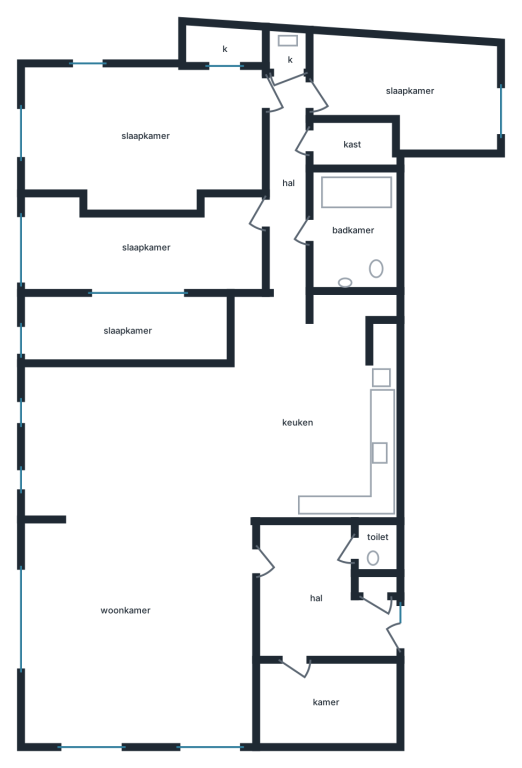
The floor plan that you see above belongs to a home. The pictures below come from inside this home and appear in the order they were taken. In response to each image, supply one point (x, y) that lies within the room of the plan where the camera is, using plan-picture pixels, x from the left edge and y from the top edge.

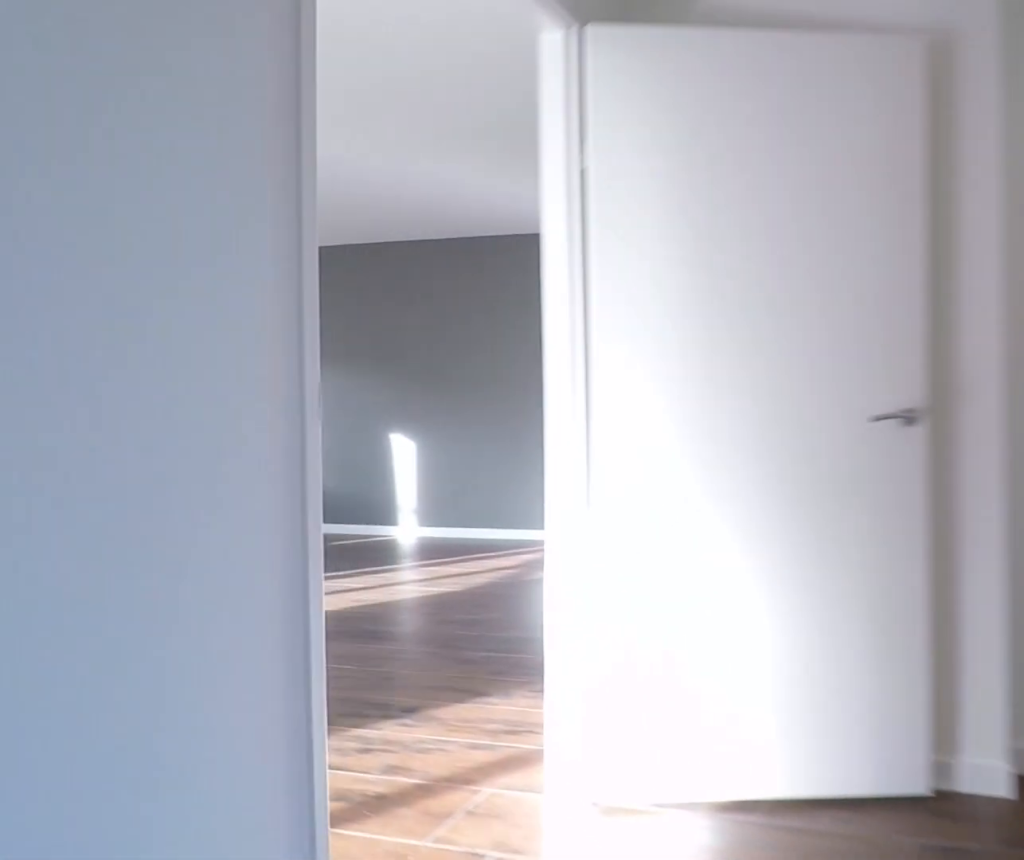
(316, 596)
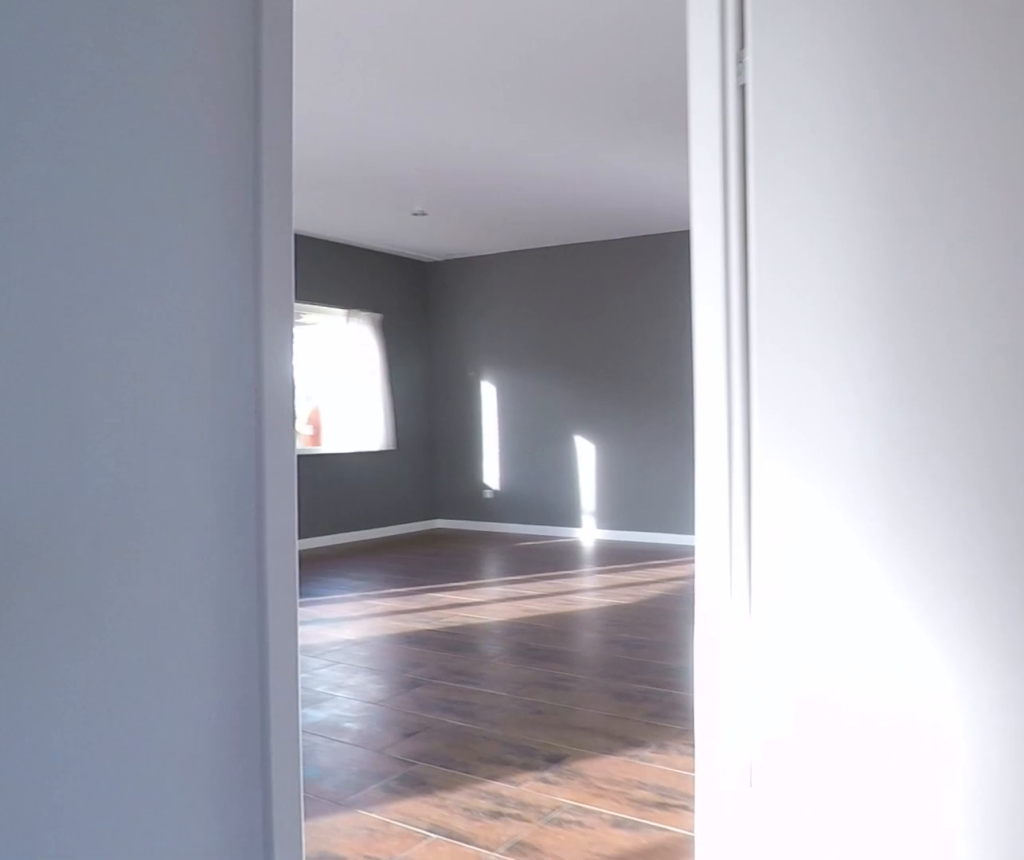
(316, 596)
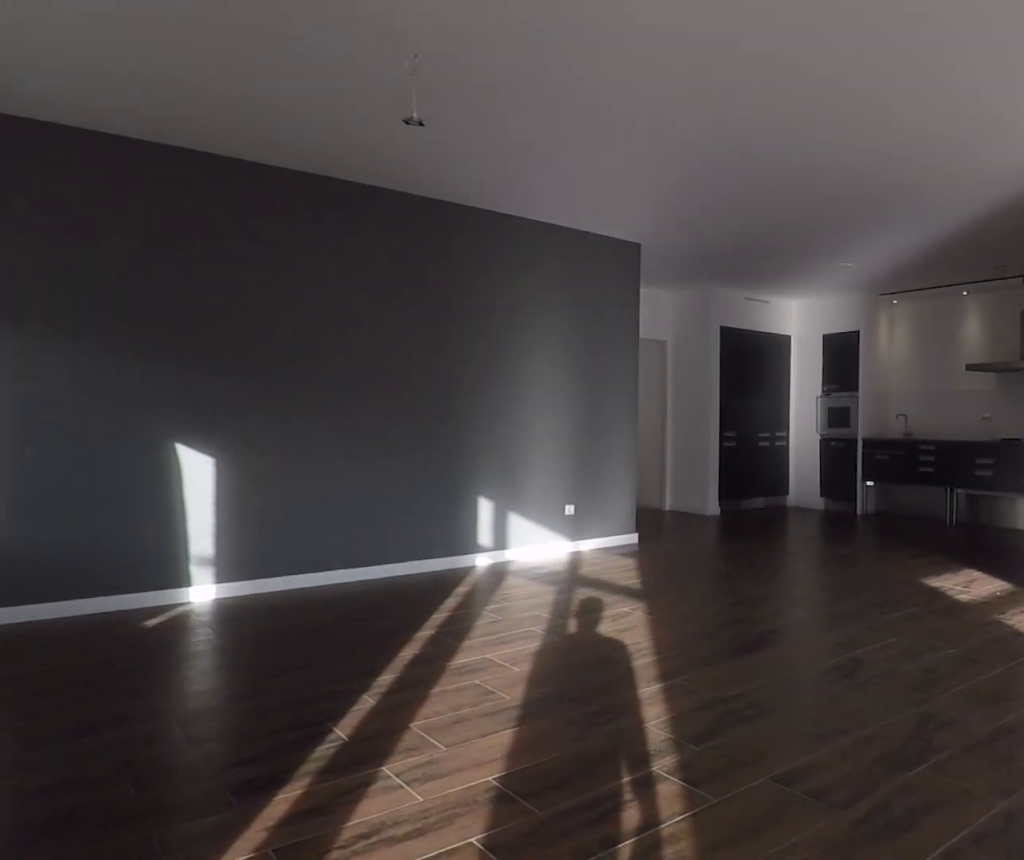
(137, 557)
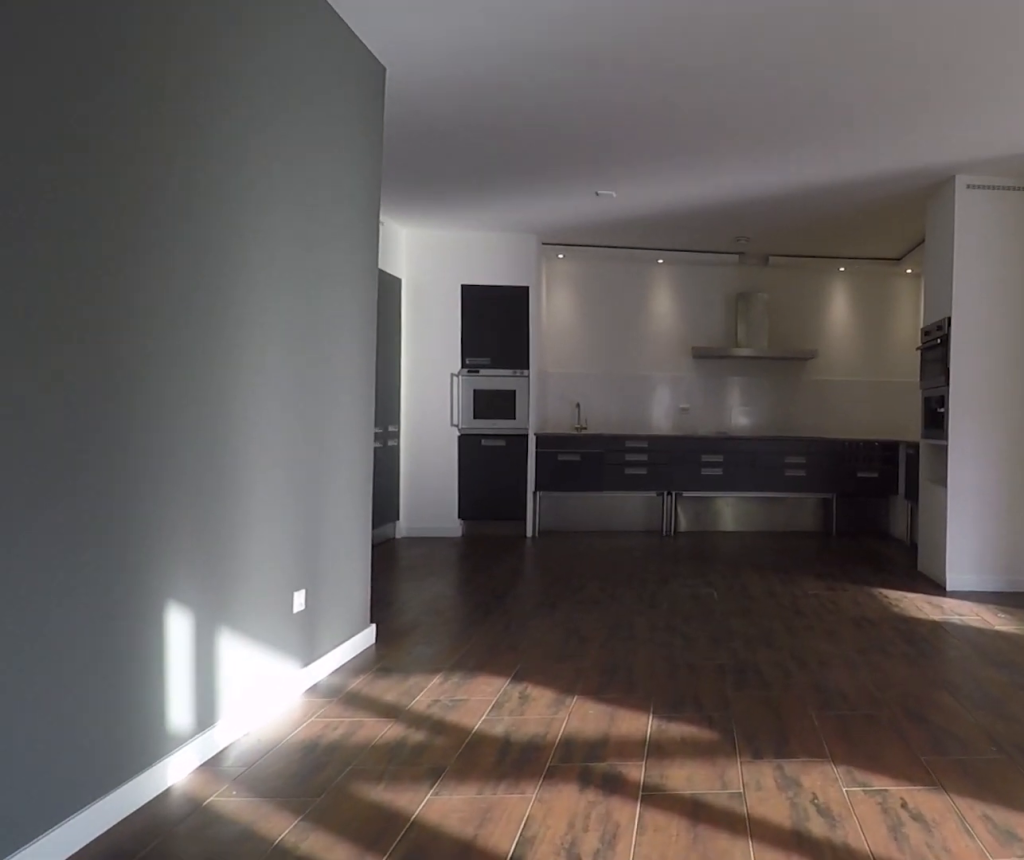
(137, 557)
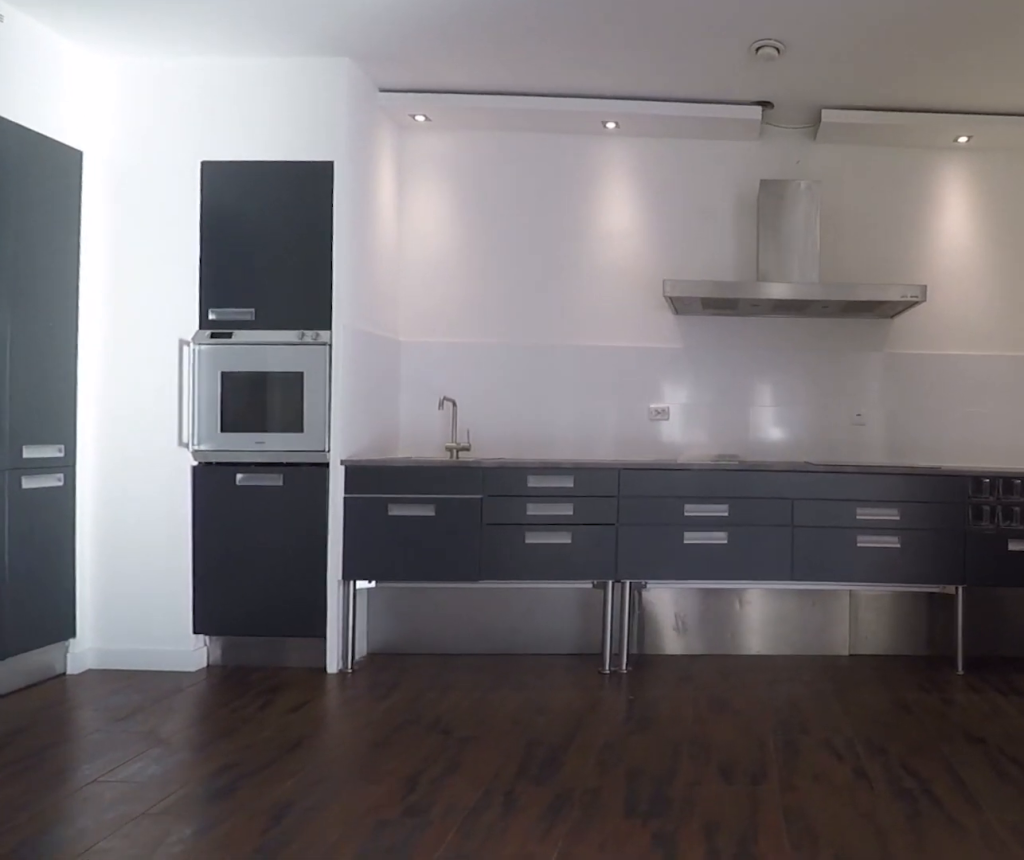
(315, 410)
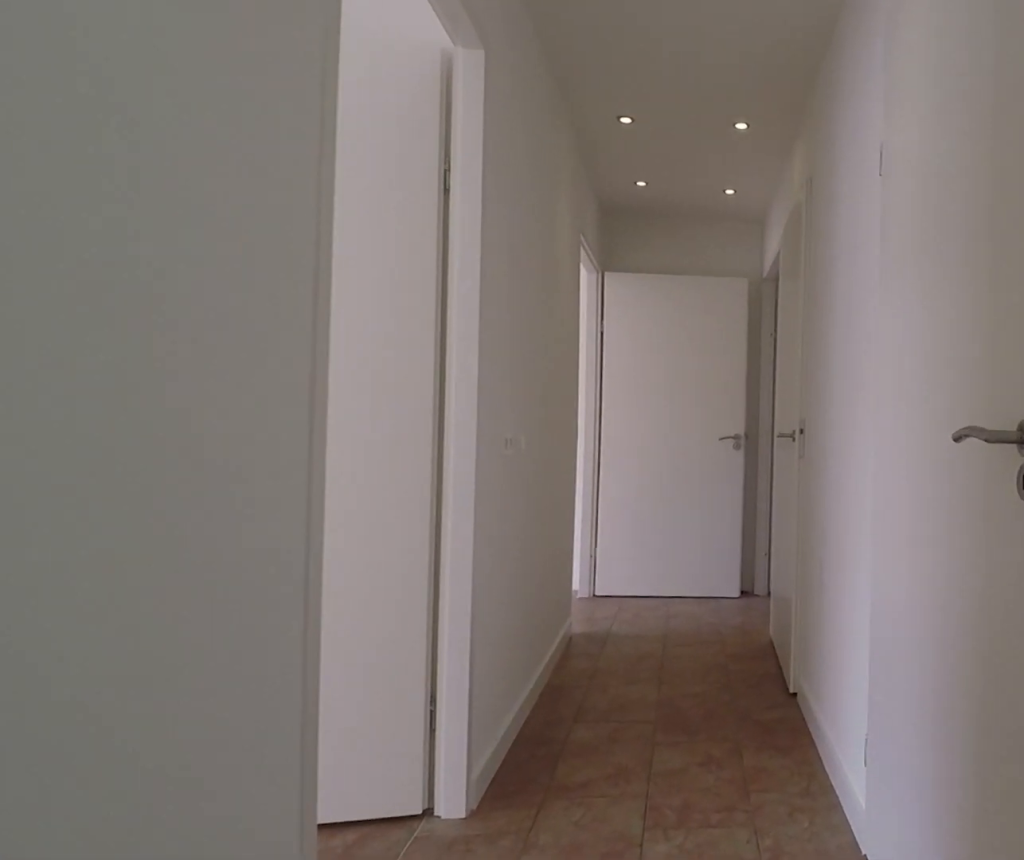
(288, 180)
